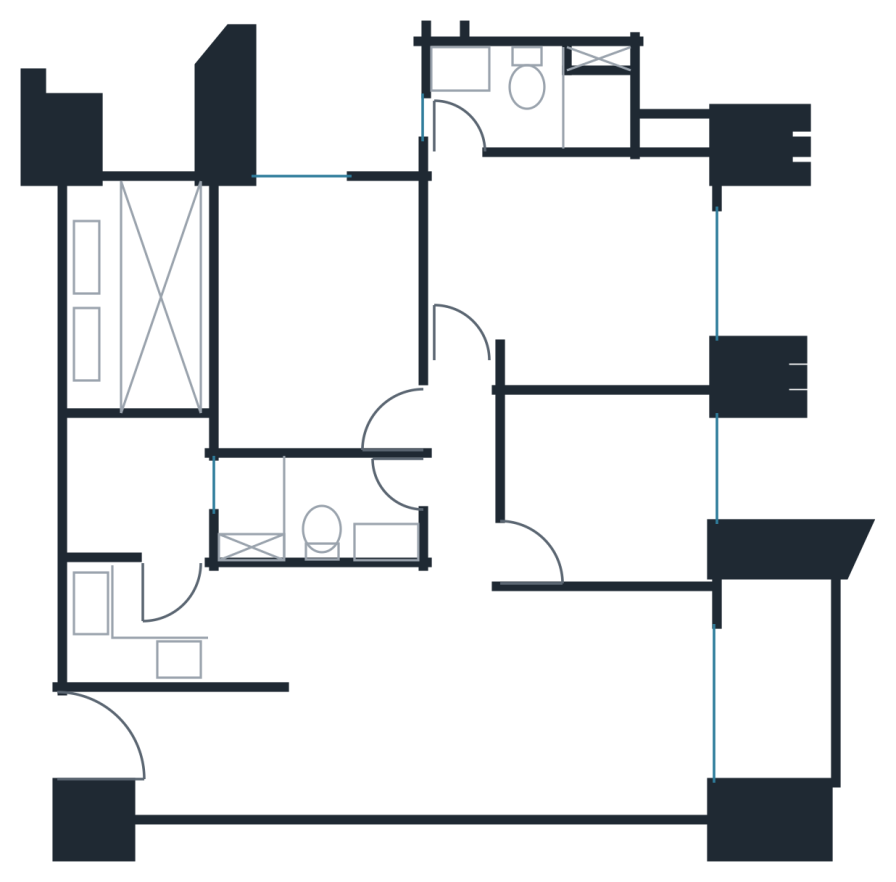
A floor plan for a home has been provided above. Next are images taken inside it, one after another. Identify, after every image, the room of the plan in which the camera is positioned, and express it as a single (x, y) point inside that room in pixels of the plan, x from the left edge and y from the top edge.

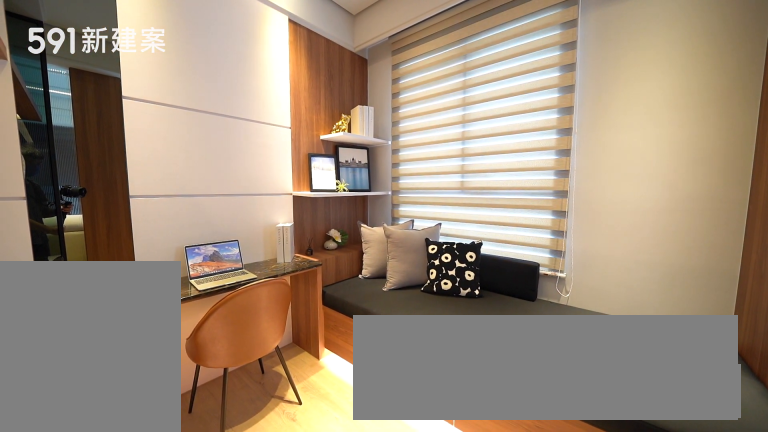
(611, 488)
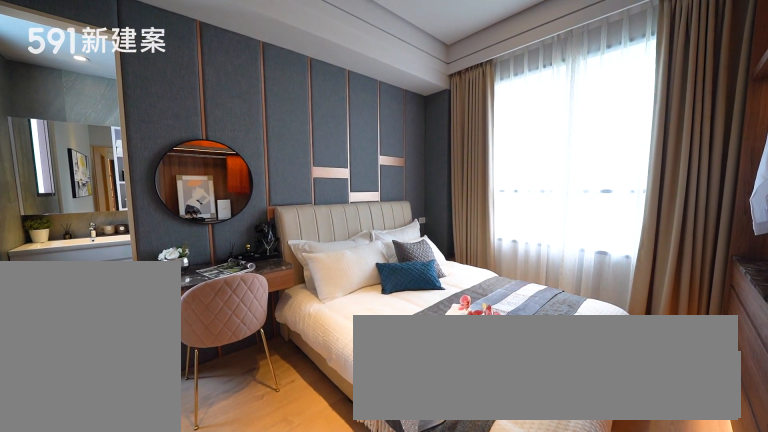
(576, 264)
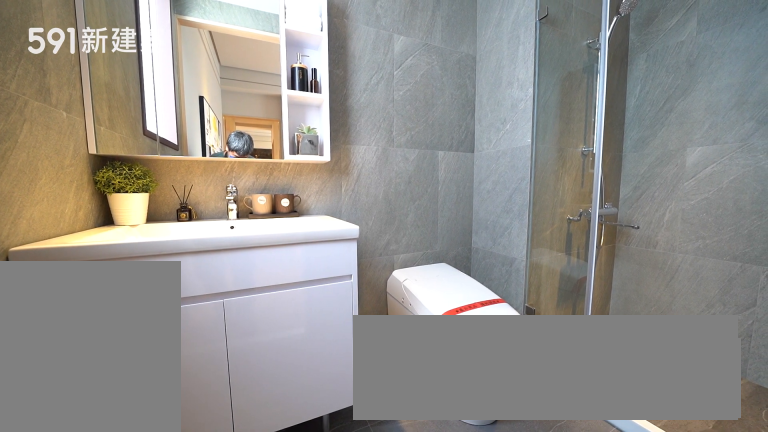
(530, 92)
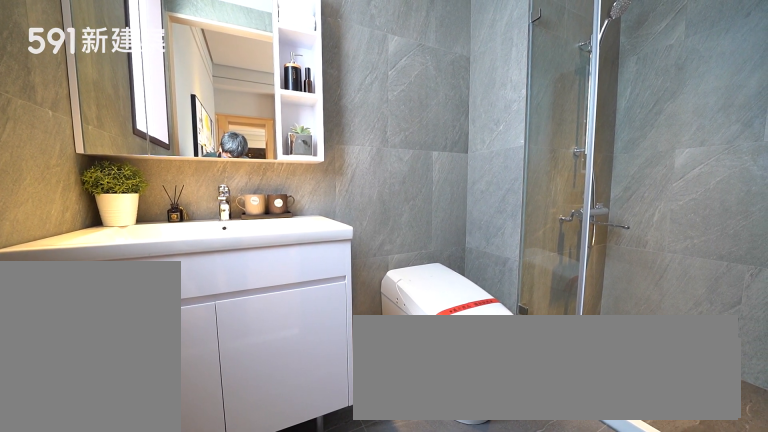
(530, 92)
